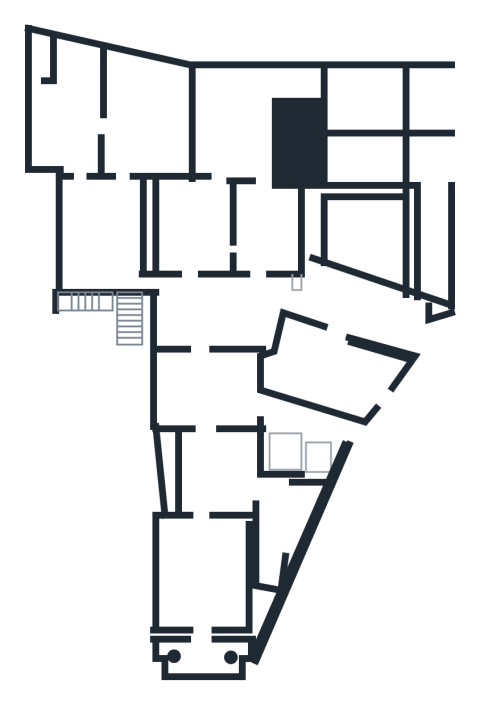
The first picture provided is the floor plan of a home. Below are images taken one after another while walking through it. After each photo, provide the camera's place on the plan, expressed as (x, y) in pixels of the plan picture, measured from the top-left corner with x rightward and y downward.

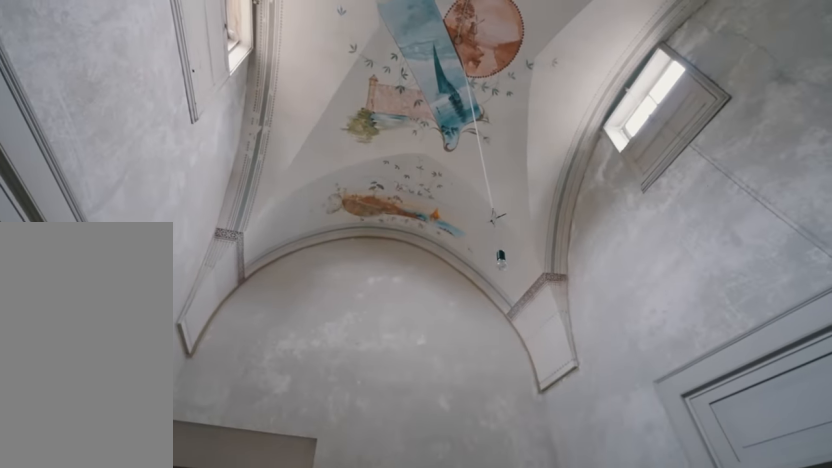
(206, 393)
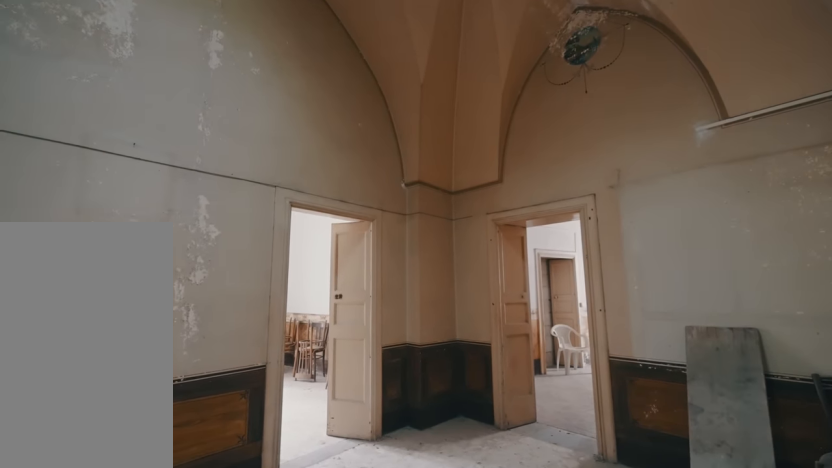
(218, 318)
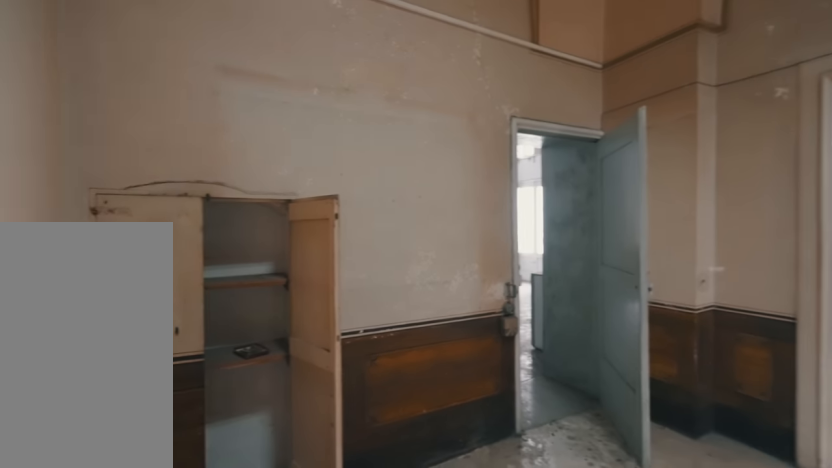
(218, 318)
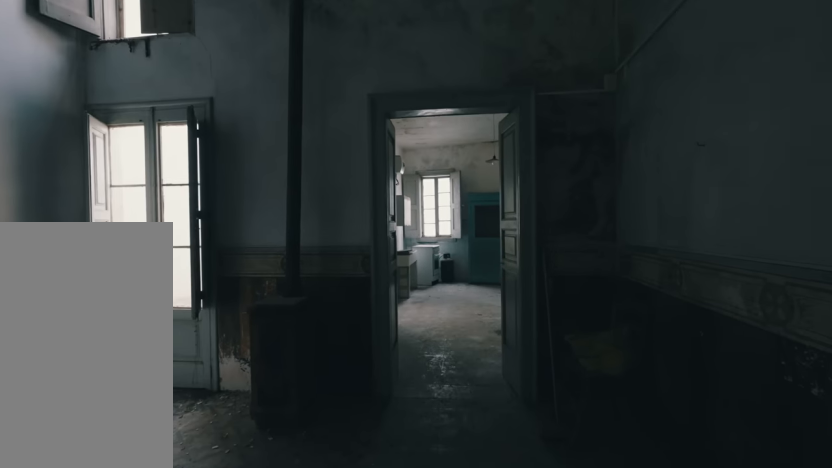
(103, 239)
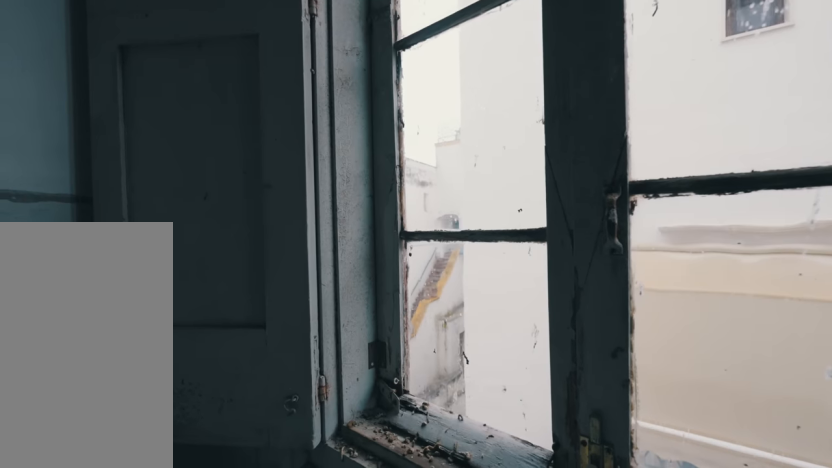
(131, 126)
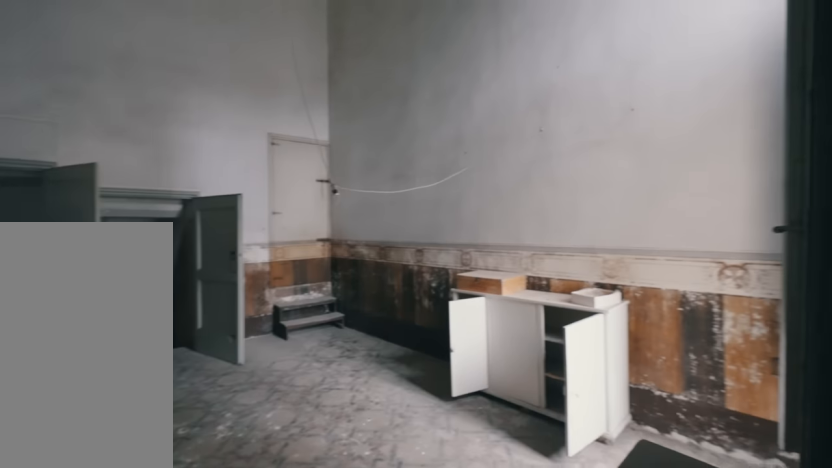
(100, 234)
